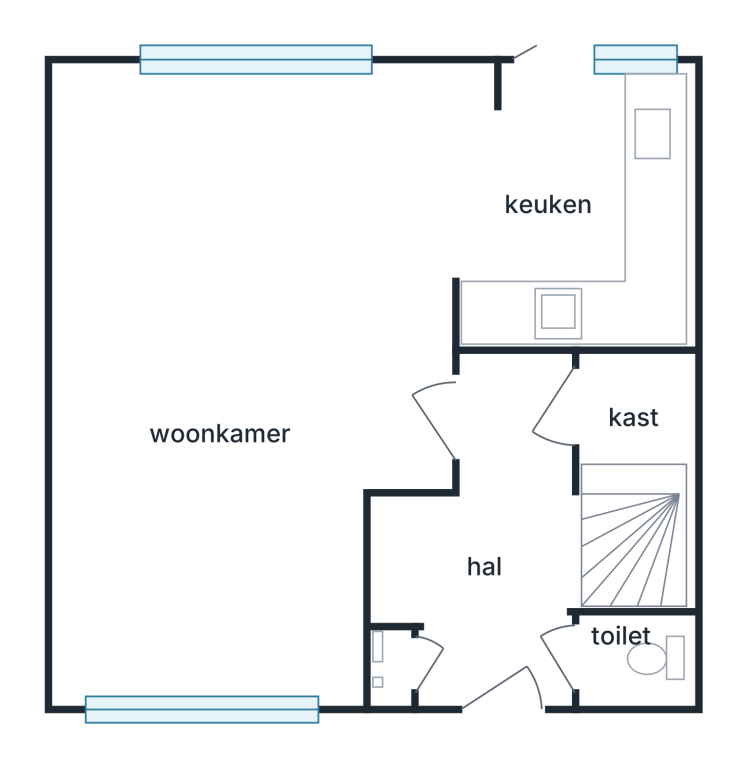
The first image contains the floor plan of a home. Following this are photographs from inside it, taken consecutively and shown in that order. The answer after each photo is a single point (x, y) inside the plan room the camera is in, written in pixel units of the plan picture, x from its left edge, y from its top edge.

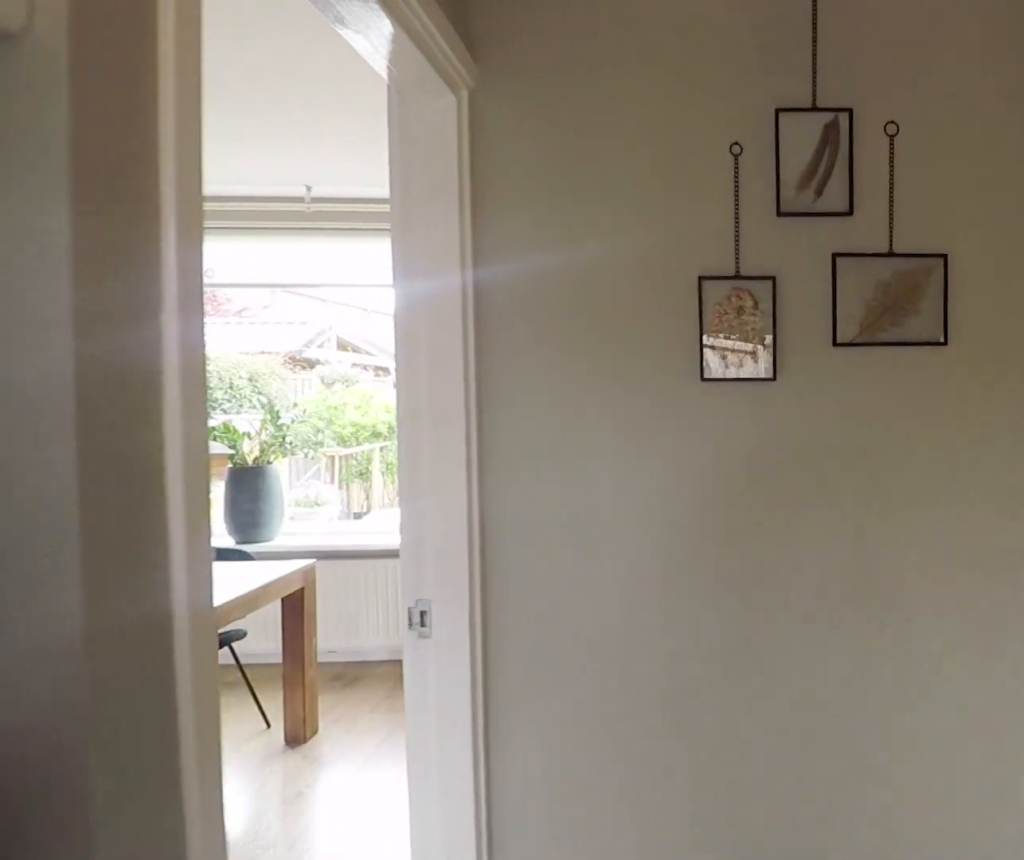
(491, 540)
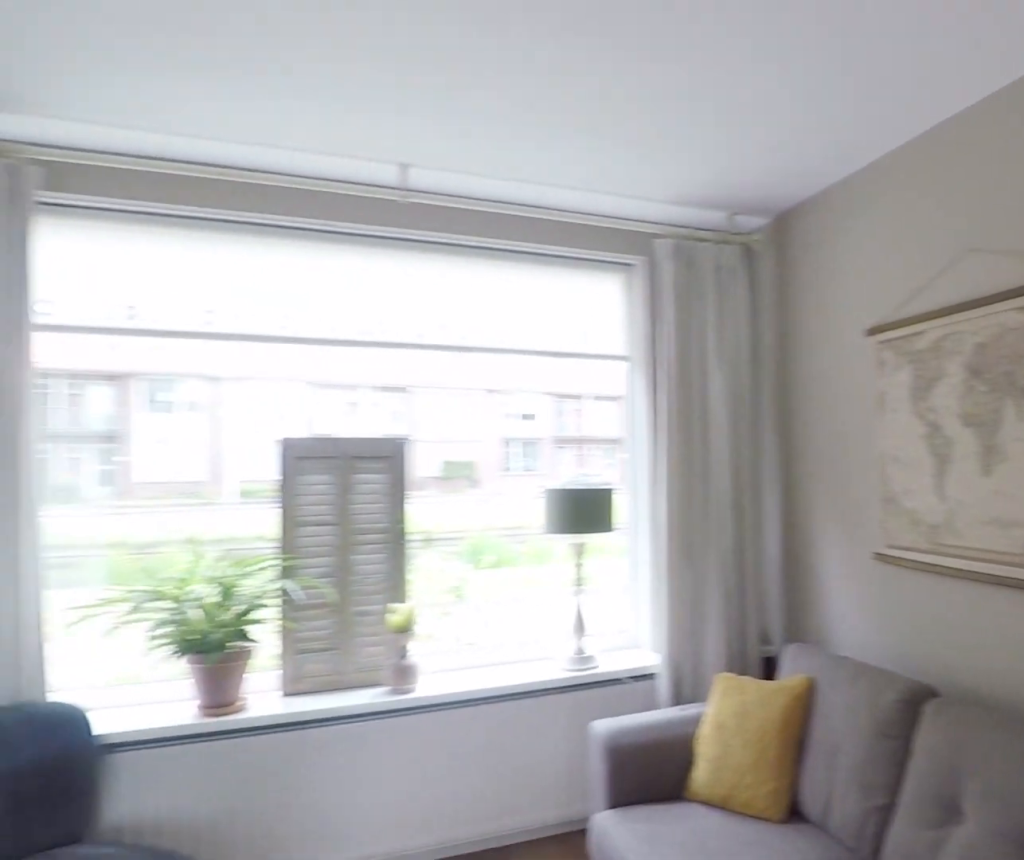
(173, 310)
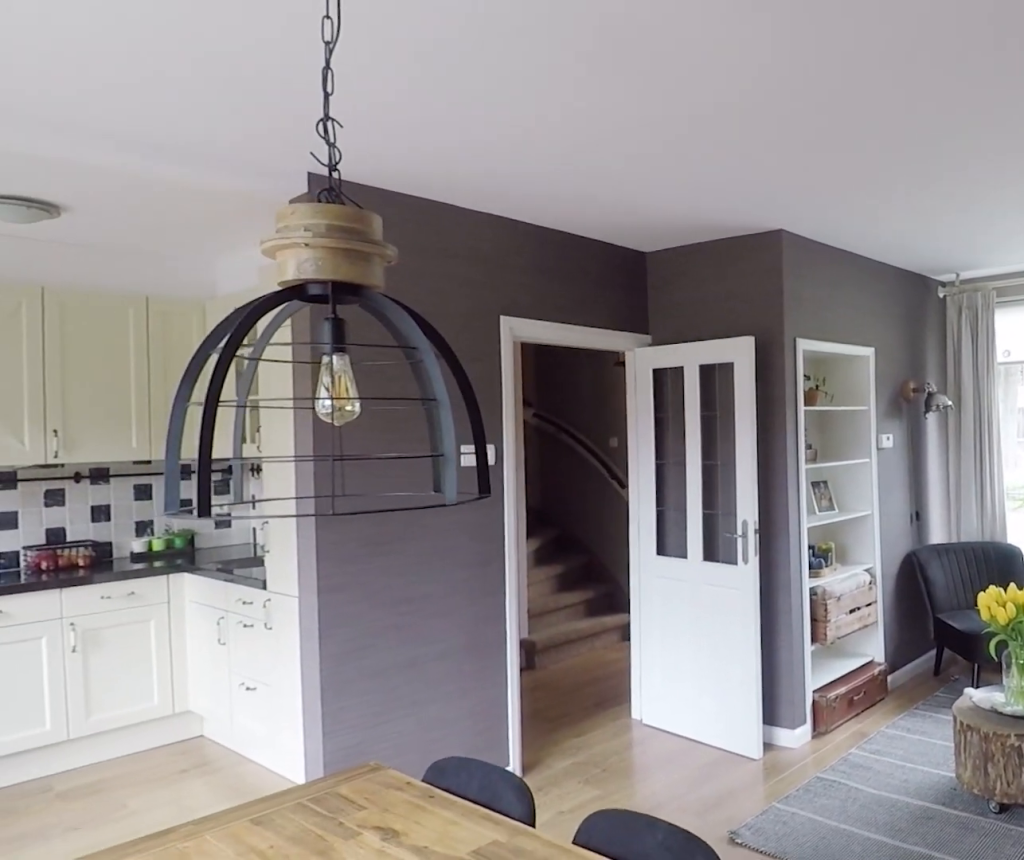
(173, 310)
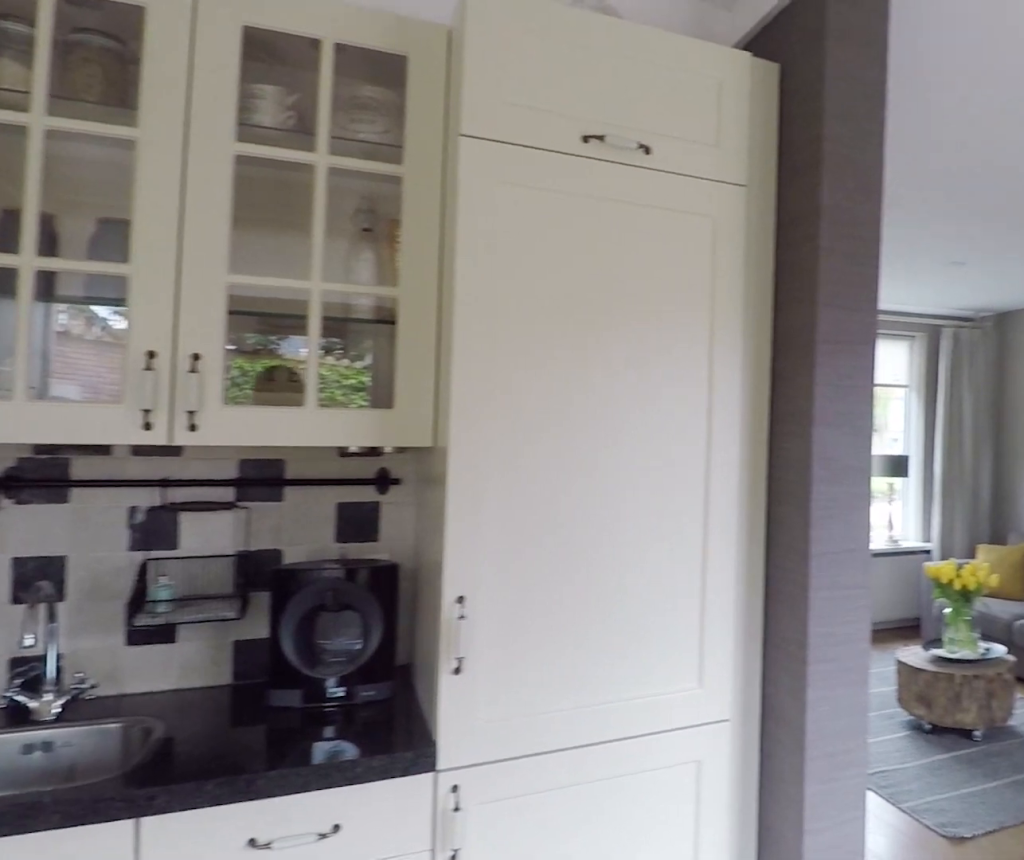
(568, 210)
